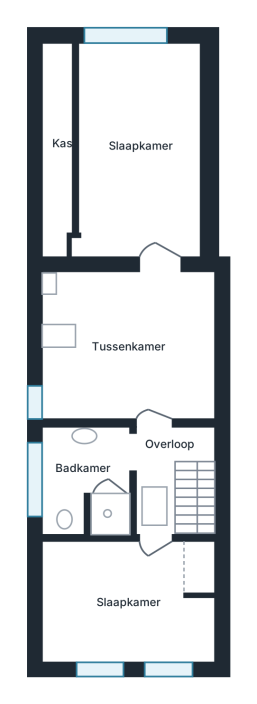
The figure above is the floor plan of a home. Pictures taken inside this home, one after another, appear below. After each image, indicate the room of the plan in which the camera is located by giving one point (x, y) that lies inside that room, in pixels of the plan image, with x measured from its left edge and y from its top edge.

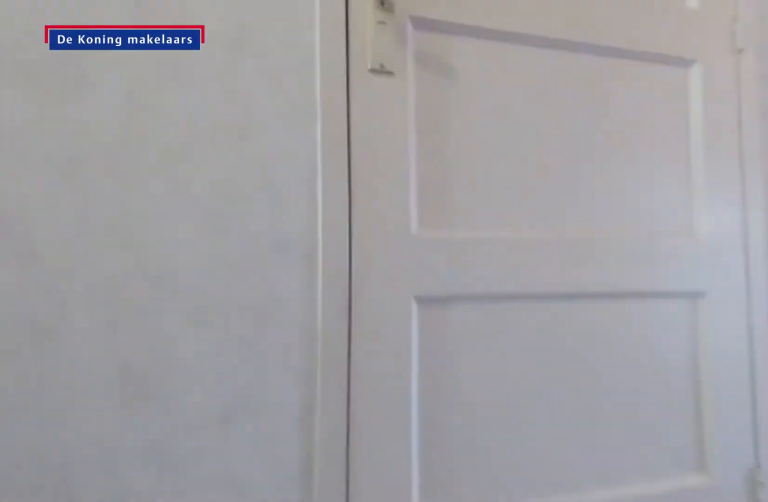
(161, 469)
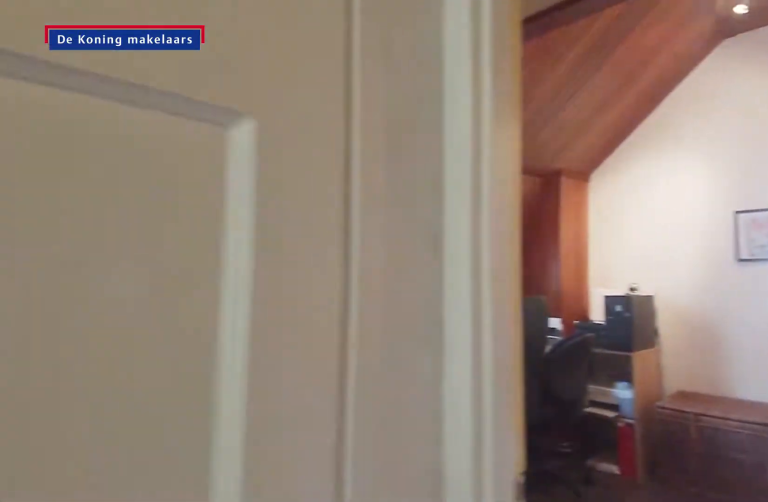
(161, 469)
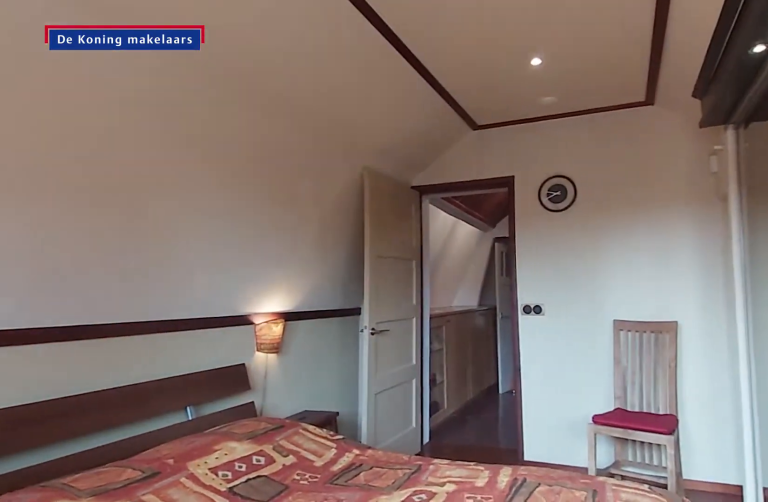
(134, 247)
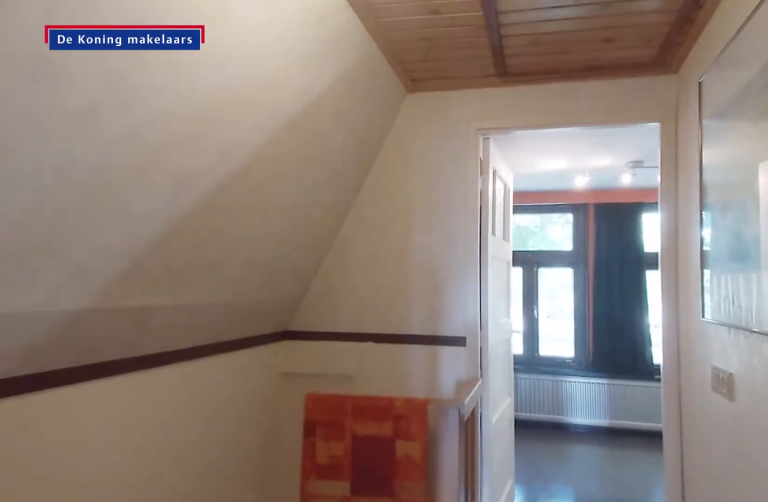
(162, 468)
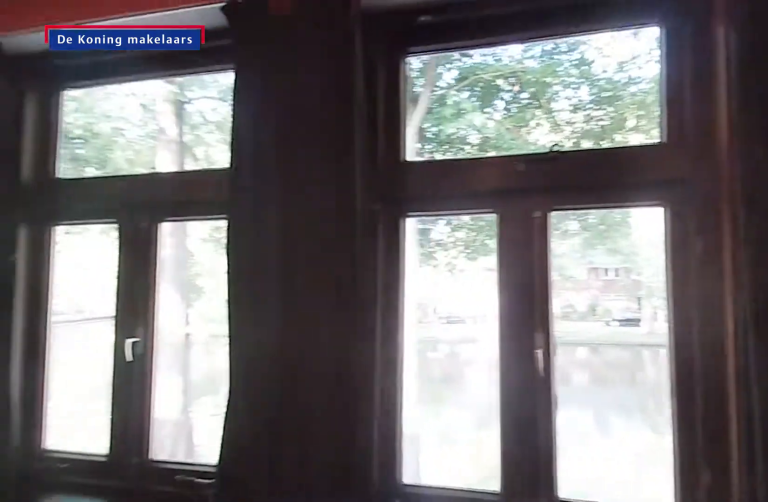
(128, 601)
